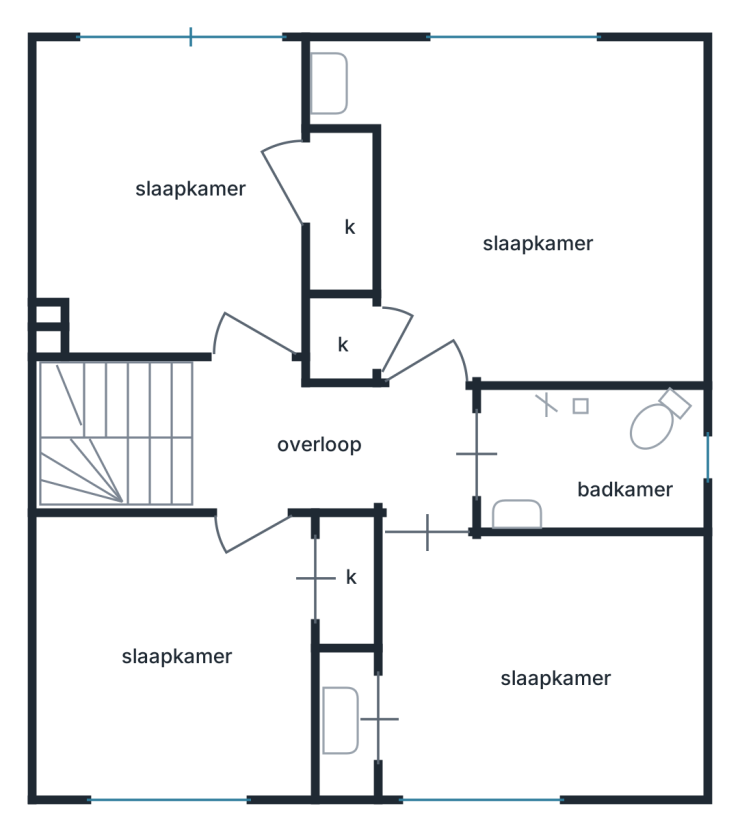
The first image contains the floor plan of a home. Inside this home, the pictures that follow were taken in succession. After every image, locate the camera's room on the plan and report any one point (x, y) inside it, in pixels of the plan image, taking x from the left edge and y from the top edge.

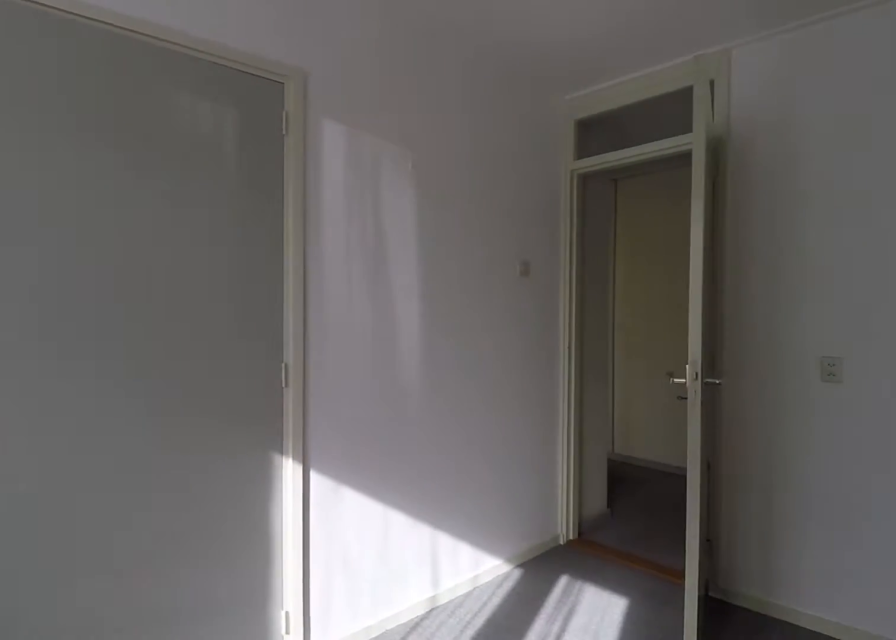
(173, 198)
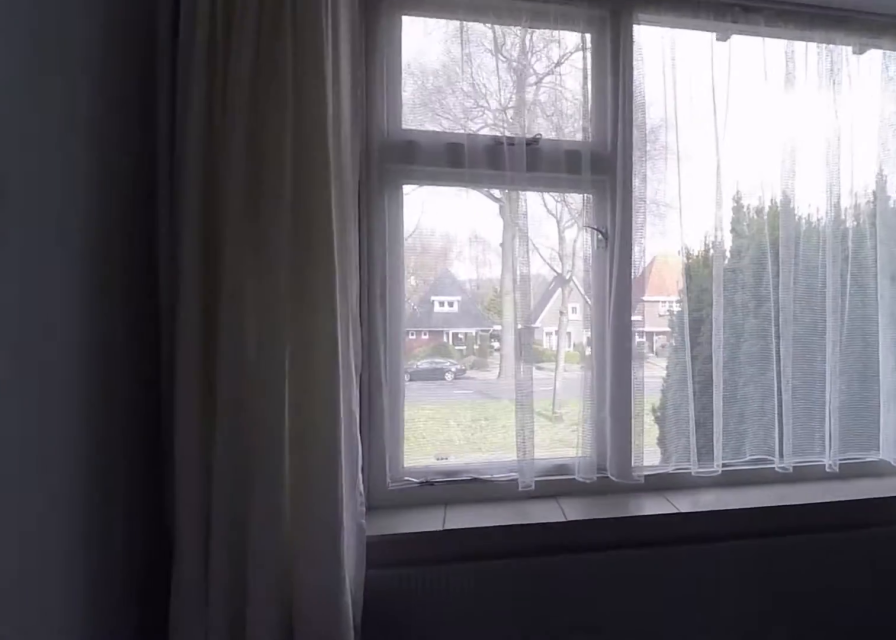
(175, 654)
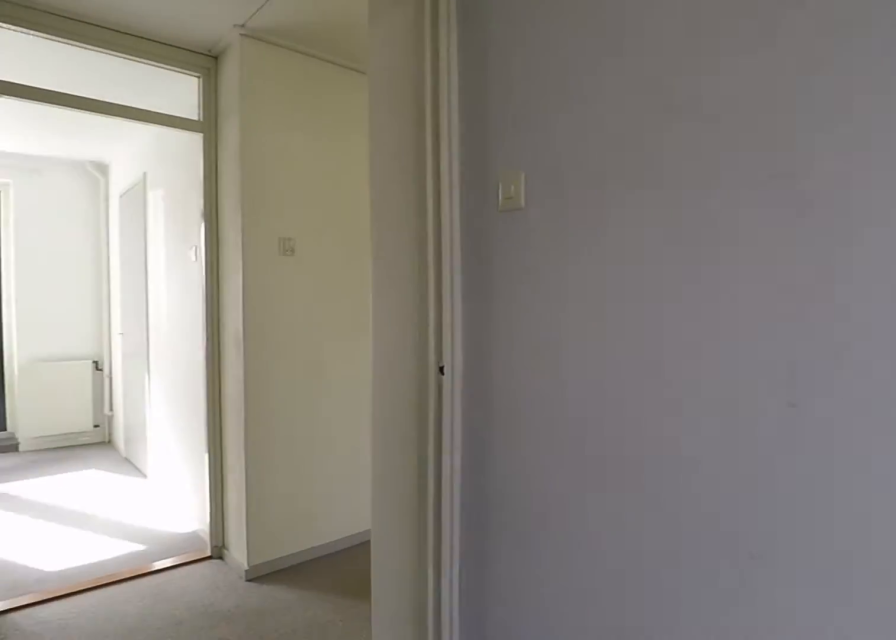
(175, 654)
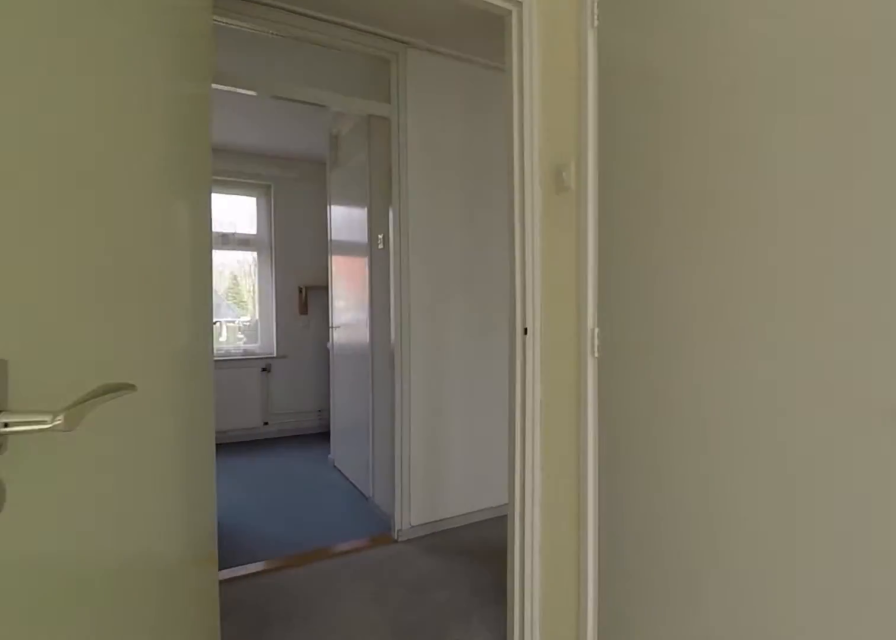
(528, 209)
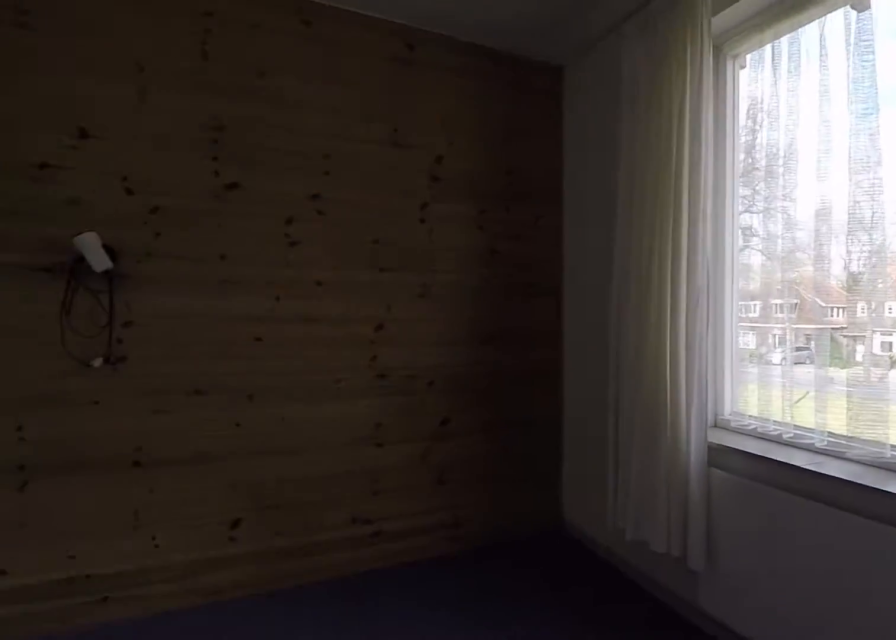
(543, 663)
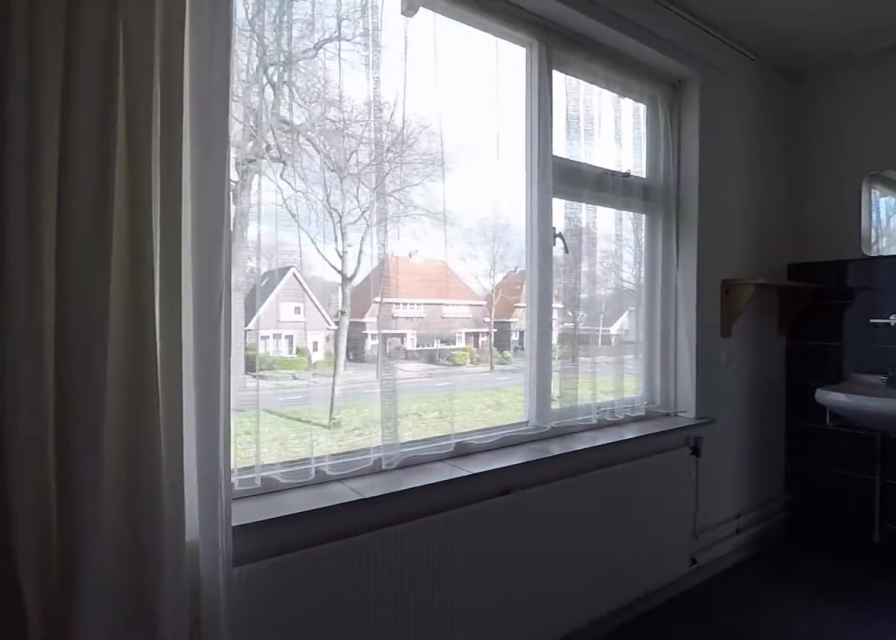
(543, 663)
